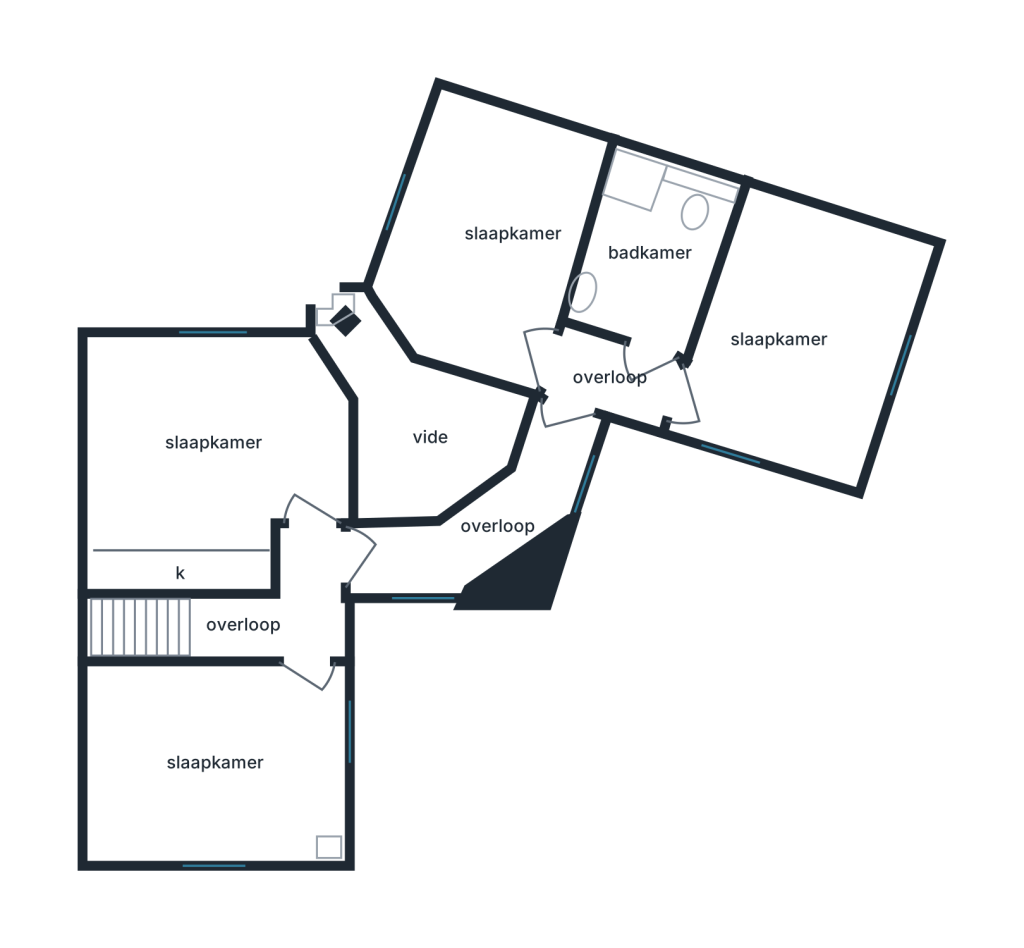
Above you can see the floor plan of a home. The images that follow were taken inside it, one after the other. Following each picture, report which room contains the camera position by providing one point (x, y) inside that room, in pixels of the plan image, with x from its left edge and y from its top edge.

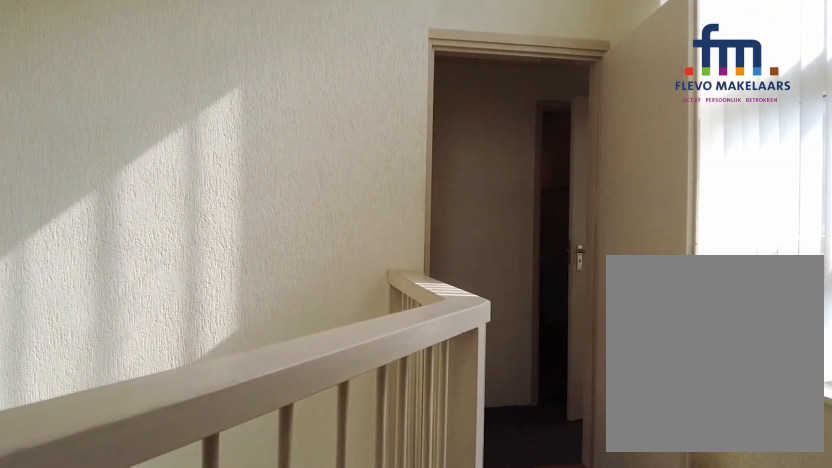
(404, 545)
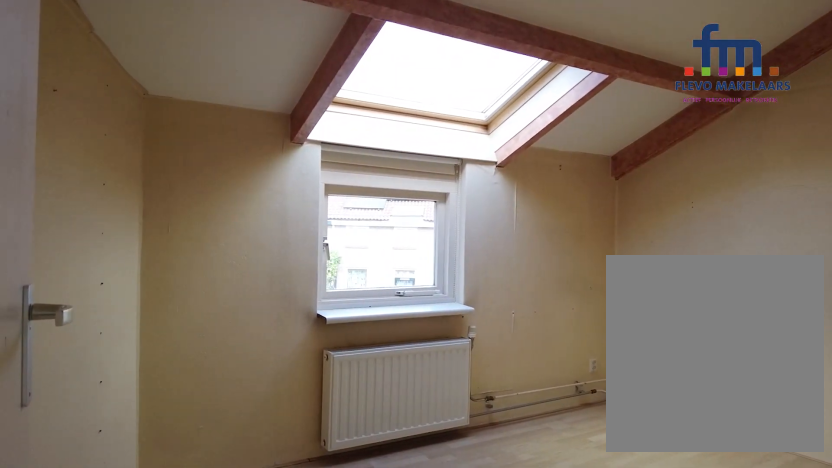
(499, 238)
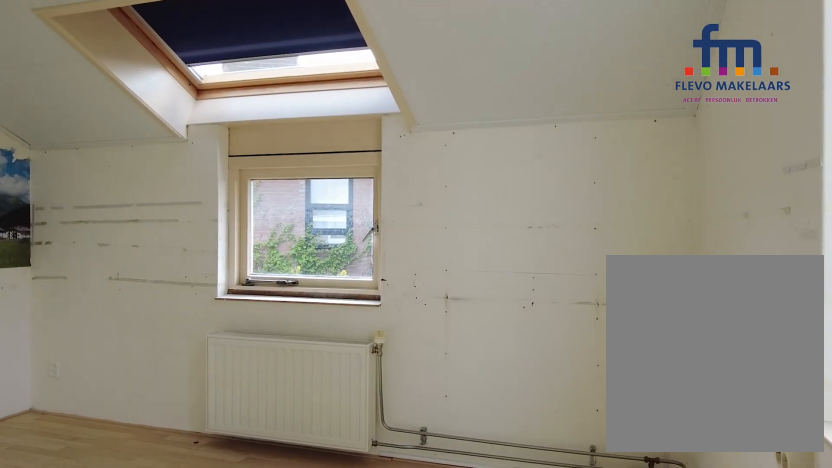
(798, 339)
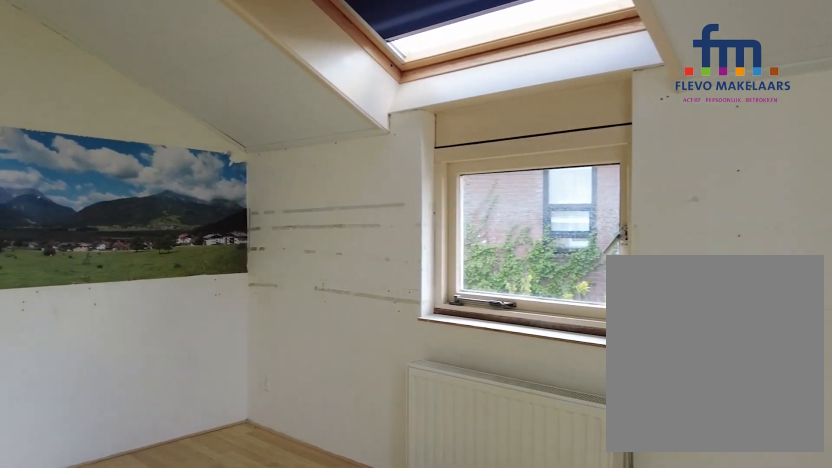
(798, 339)
